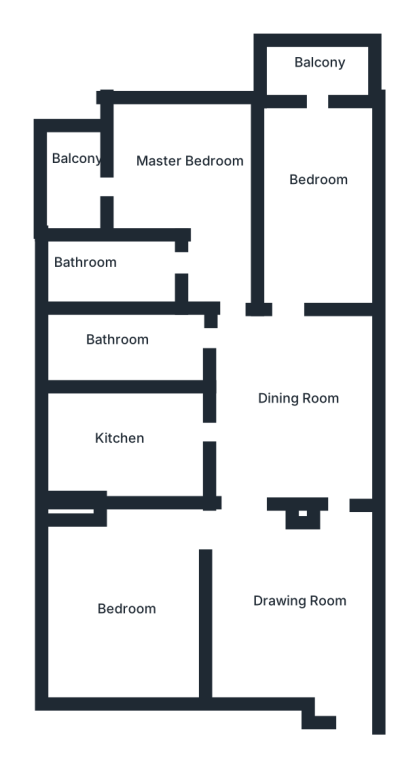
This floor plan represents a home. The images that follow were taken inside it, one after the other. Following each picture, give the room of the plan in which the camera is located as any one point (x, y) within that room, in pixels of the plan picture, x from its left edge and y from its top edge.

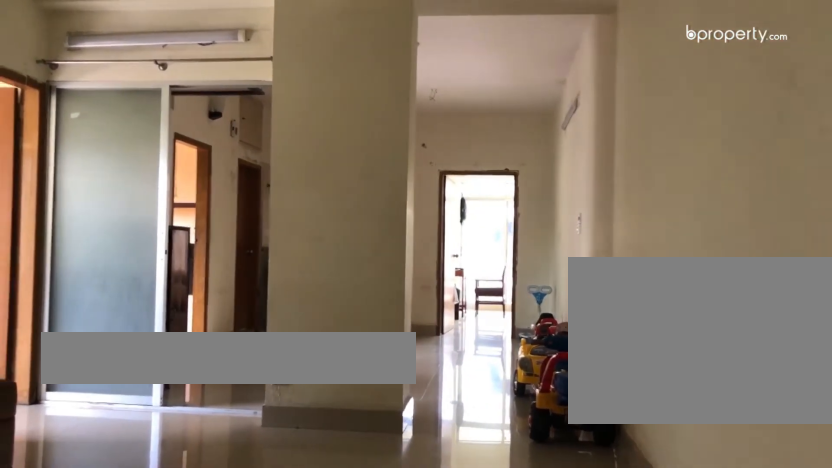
(309, 613)
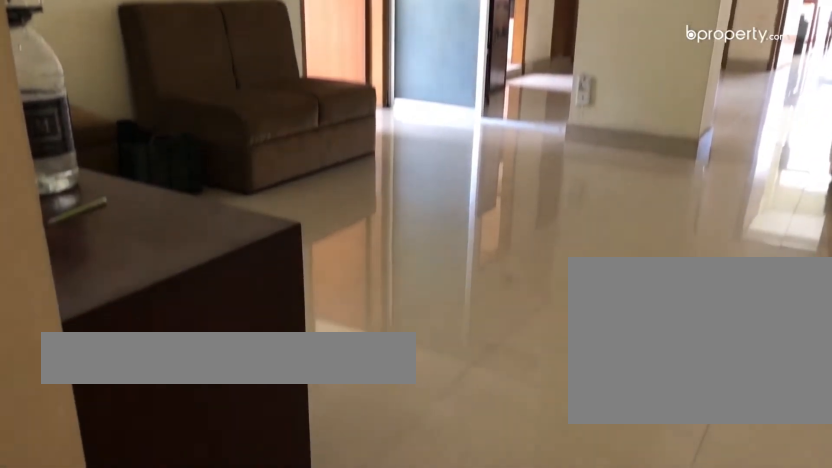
(338, 573)
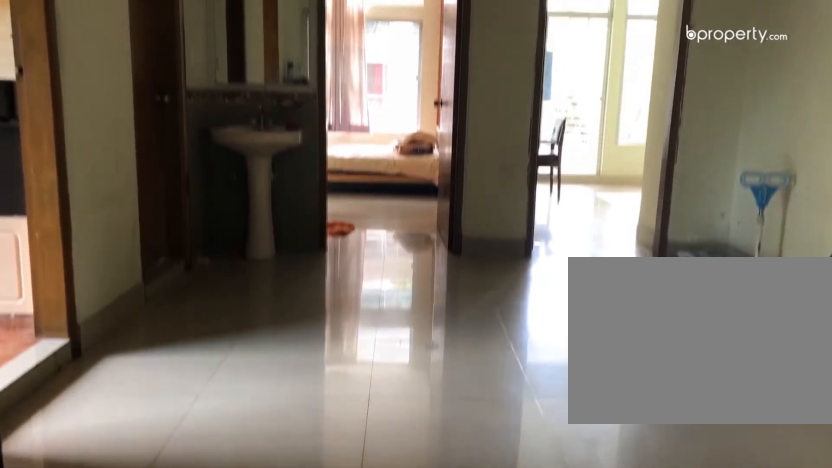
(273, 421)
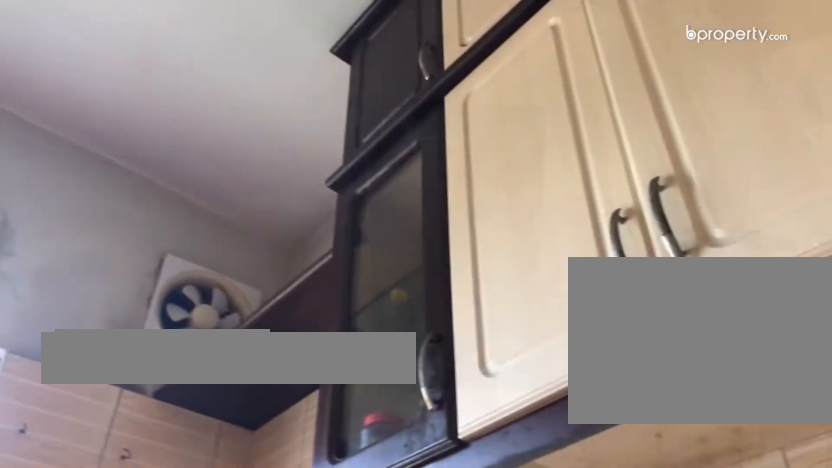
(139, 439)
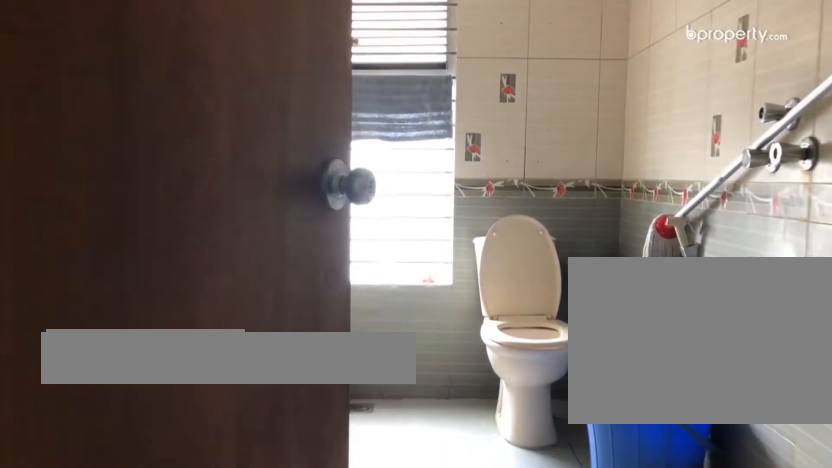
(149, 343)
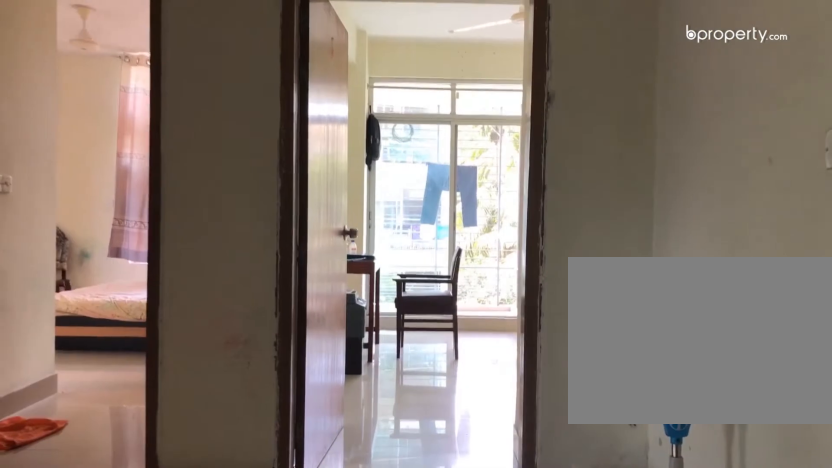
(286, 347)
